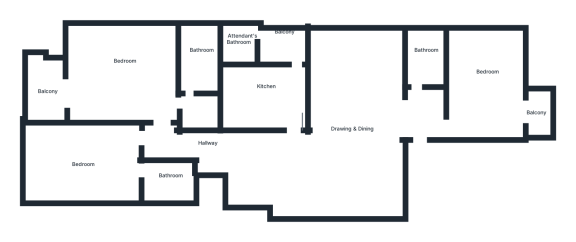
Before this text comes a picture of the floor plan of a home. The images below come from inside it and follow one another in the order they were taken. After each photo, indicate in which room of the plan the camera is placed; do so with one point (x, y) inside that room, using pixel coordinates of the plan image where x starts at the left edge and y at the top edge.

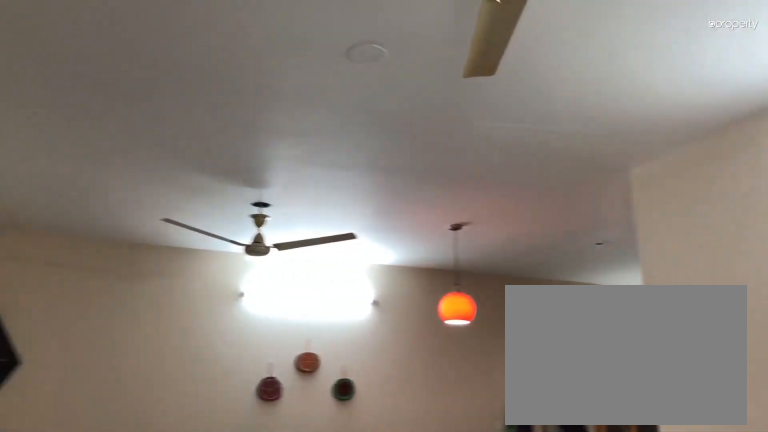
(363, 131)
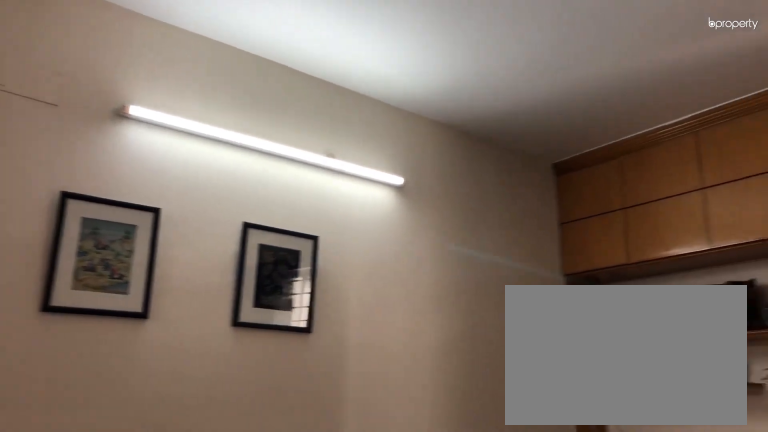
(363, 131)
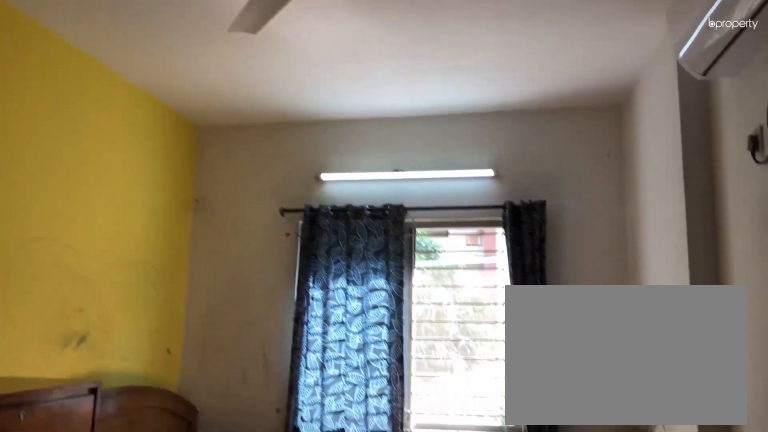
(89, 173)
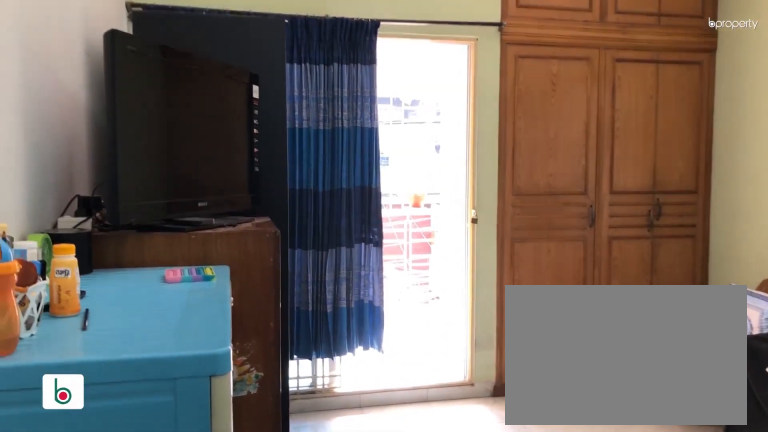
(114, 64)
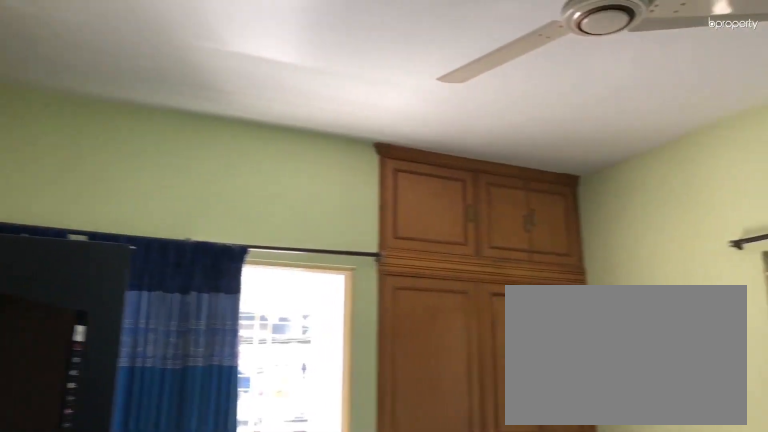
(114, 64)
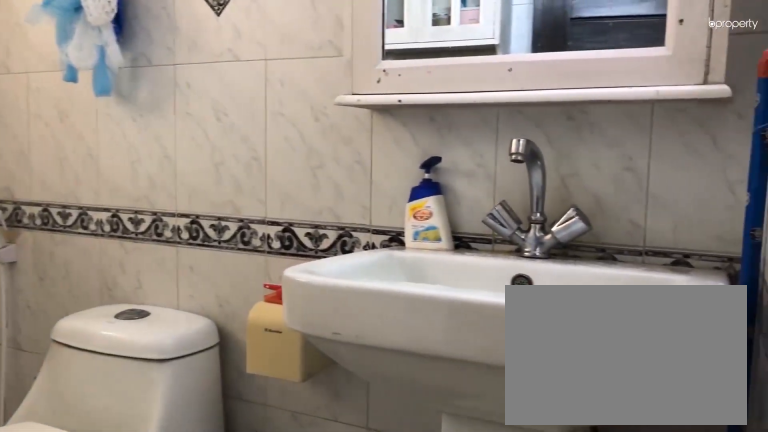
(199, 57)
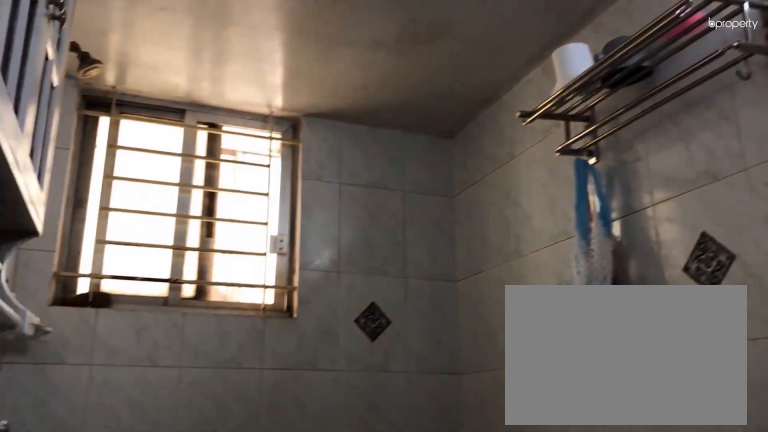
(199, 57)
